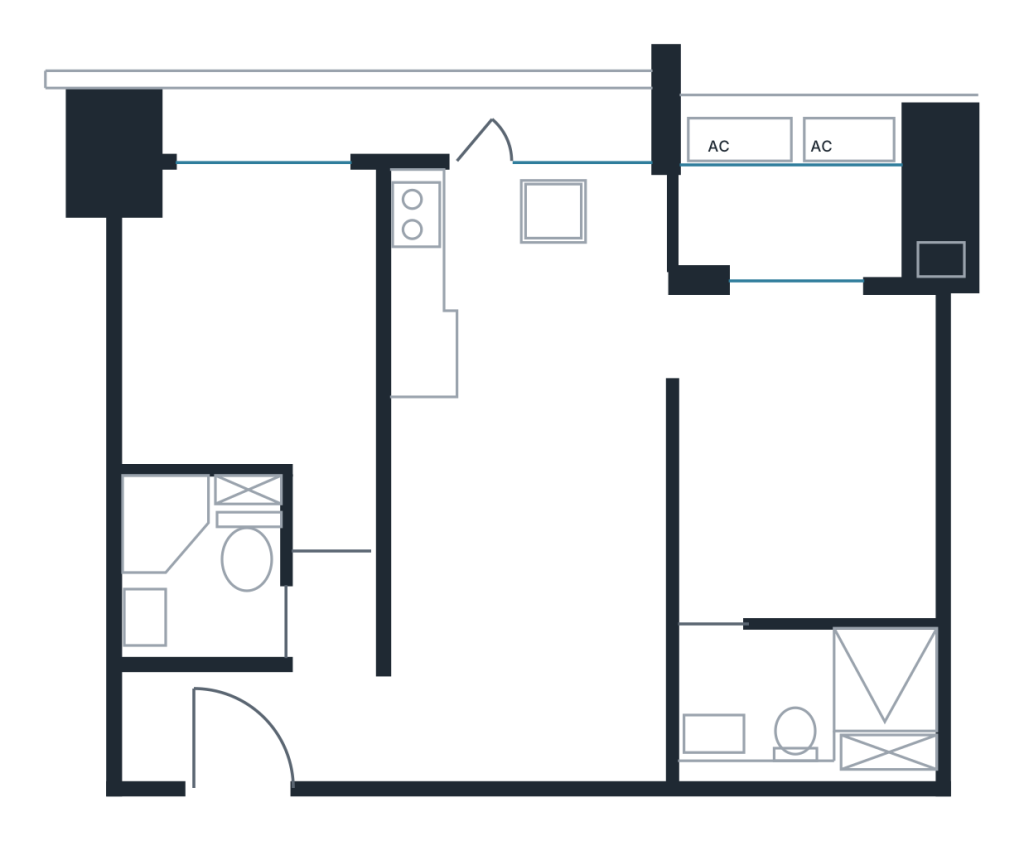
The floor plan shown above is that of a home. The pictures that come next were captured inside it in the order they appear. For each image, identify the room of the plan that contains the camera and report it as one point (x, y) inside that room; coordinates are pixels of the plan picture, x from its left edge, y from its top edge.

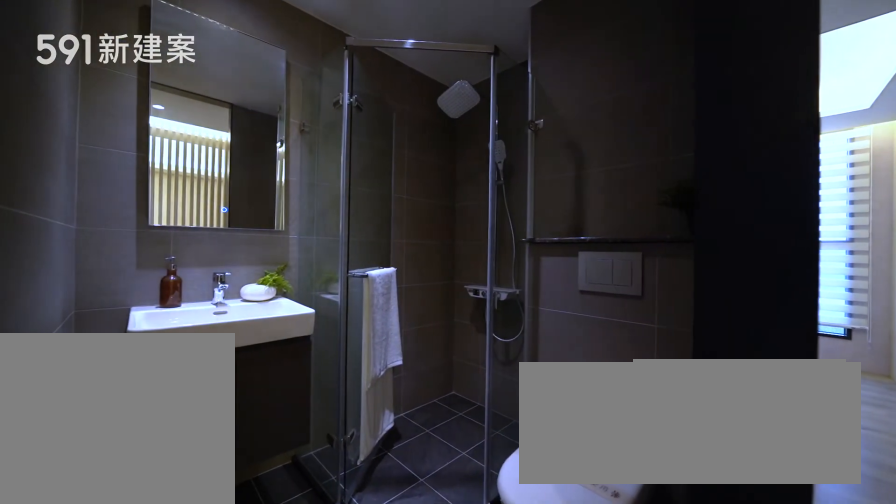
(202, 562)
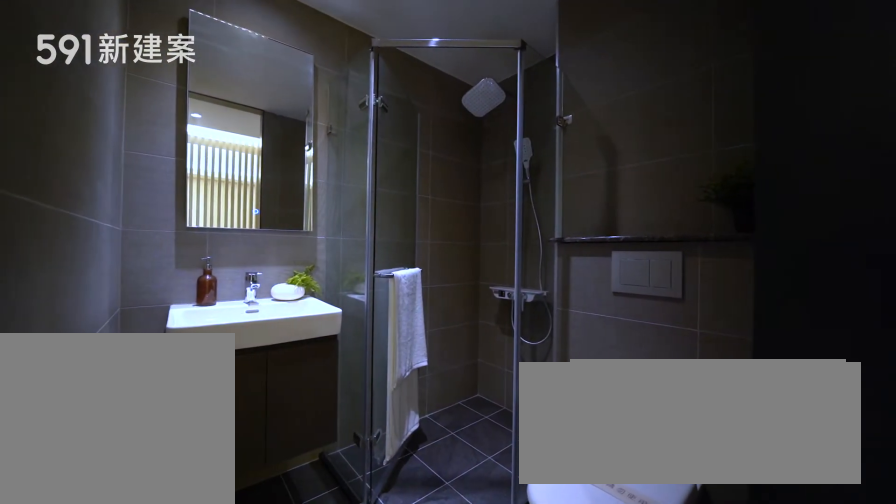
(202, 562)
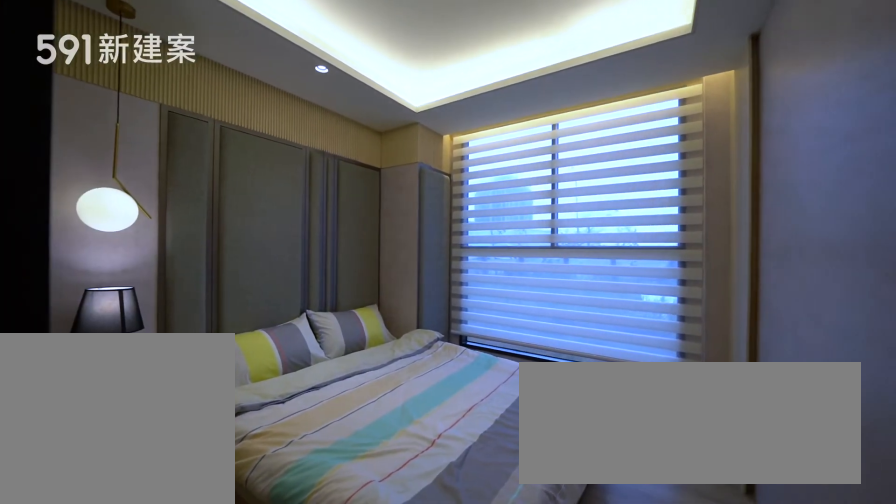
(253, 331)
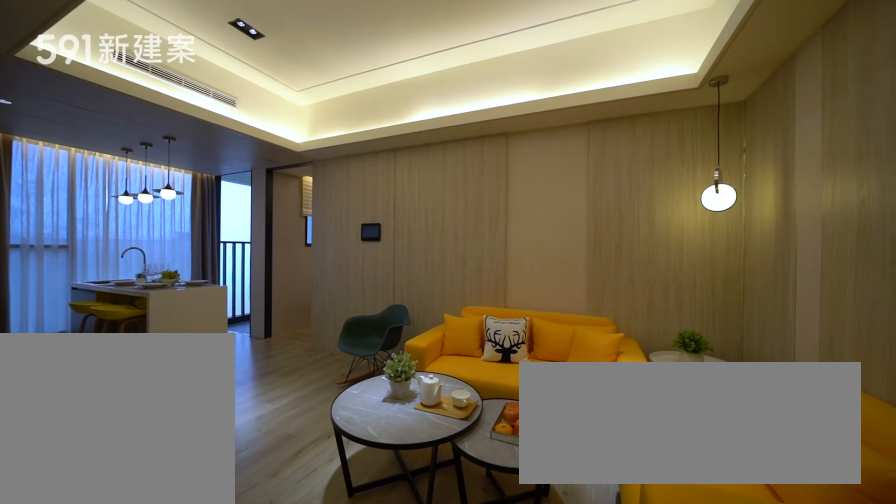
(533, 598)
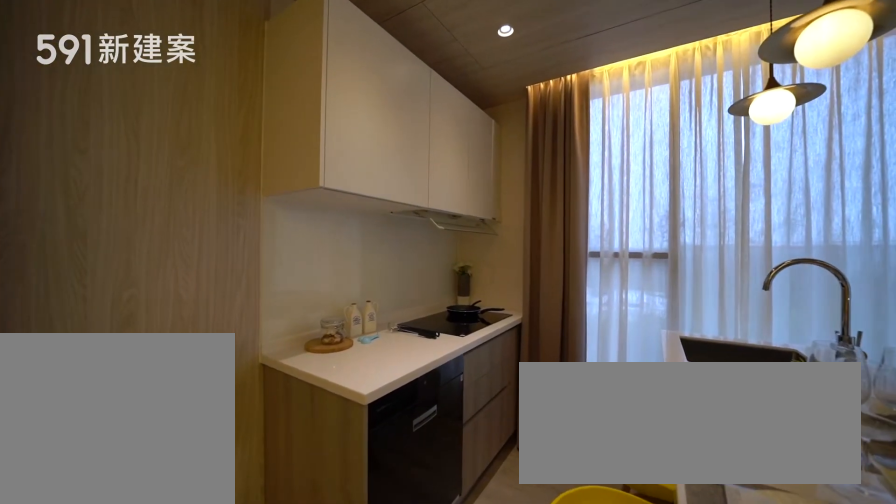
(461, 254)
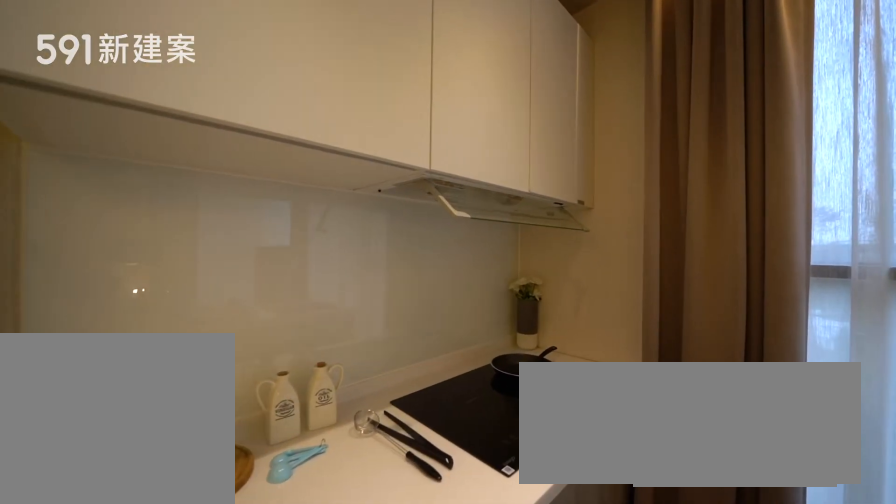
(461, 254)
